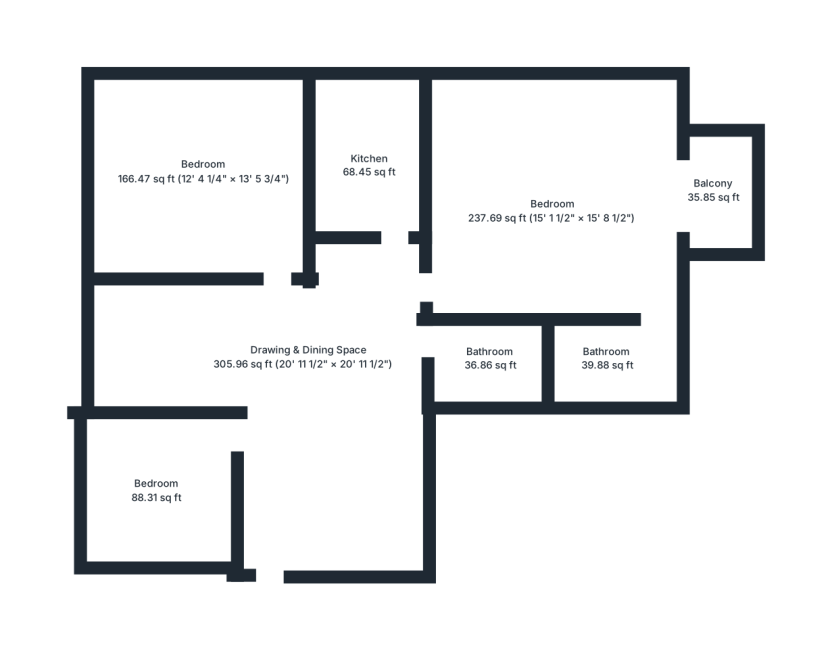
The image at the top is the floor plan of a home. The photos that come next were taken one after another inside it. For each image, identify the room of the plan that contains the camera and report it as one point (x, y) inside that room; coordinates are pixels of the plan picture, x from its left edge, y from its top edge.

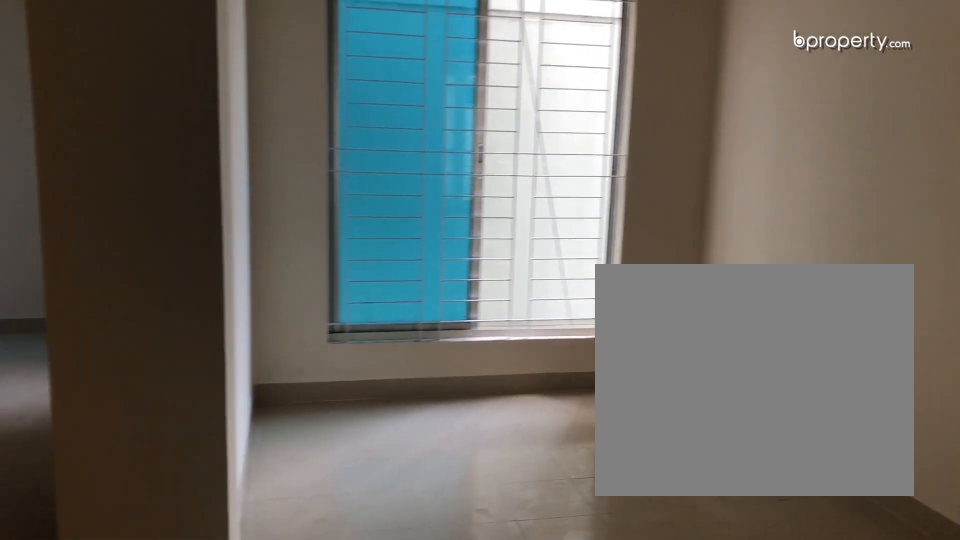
(304, 360)
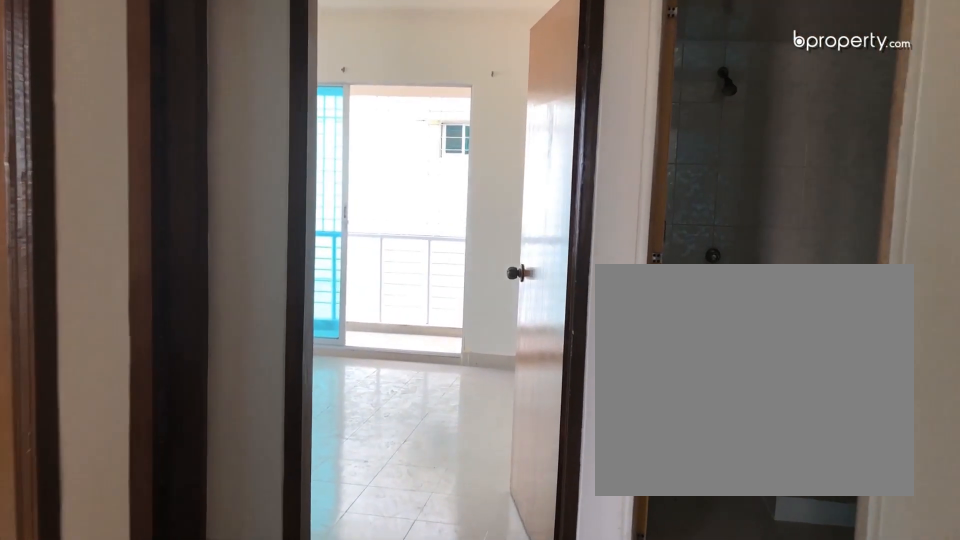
(323, 359)
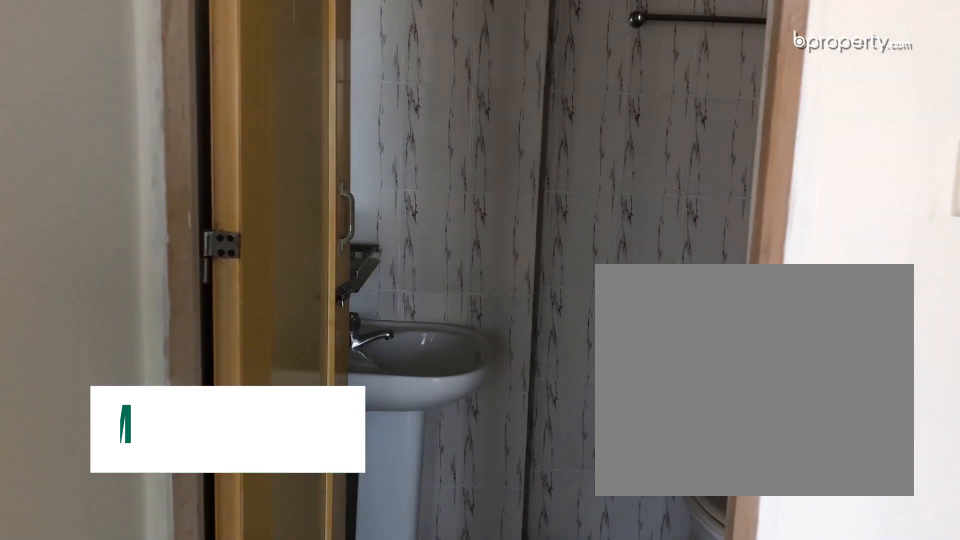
(601, 355)
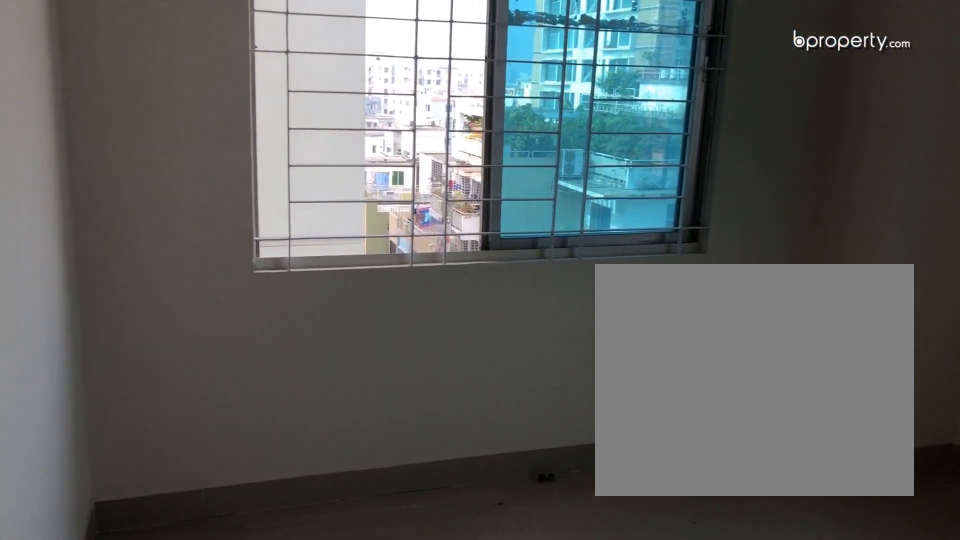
(205, 167)
